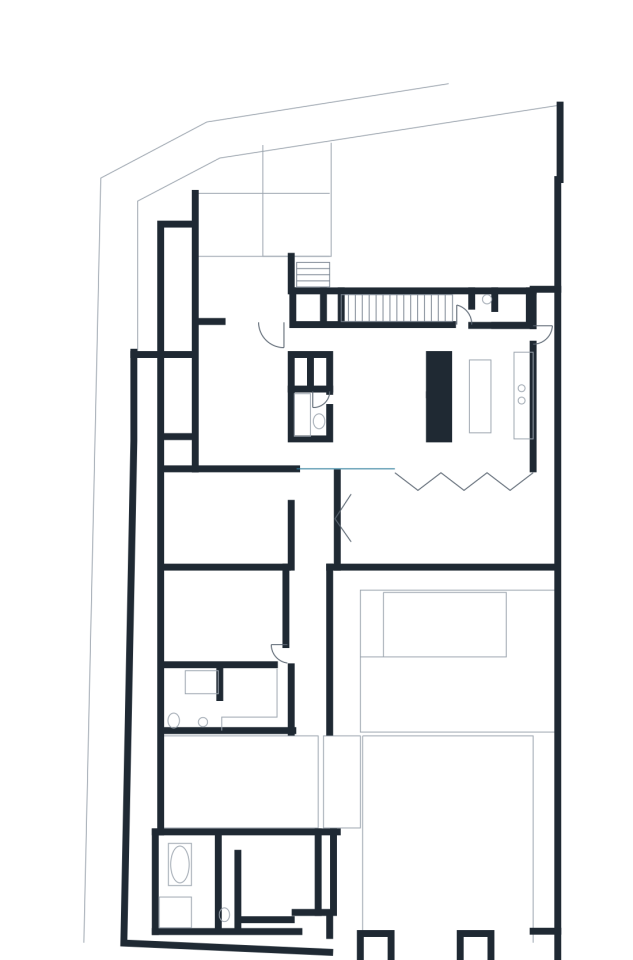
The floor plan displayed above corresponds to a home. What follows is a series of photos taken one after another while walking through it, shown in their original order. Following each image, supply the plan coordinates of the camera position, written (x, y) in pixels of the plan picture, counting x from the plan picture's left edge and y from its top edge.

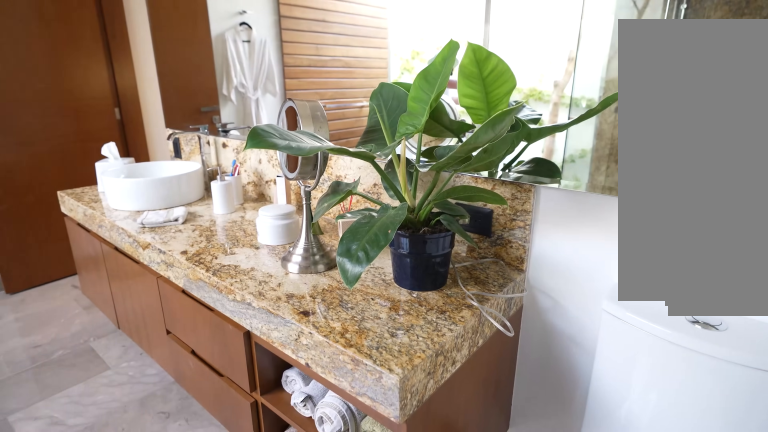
(202, 909)
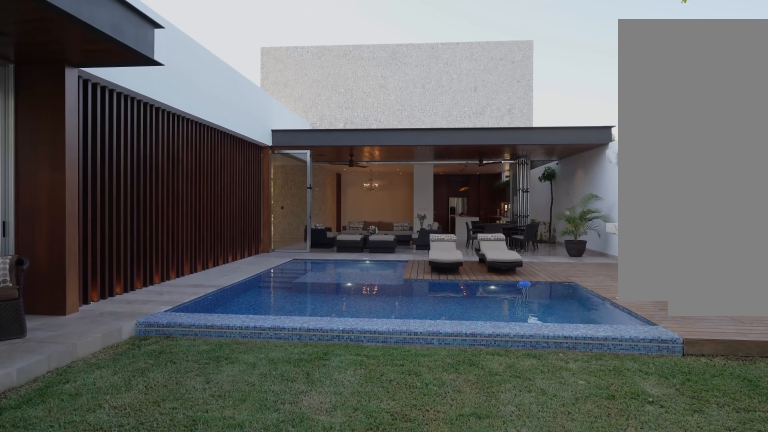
(438, 823)
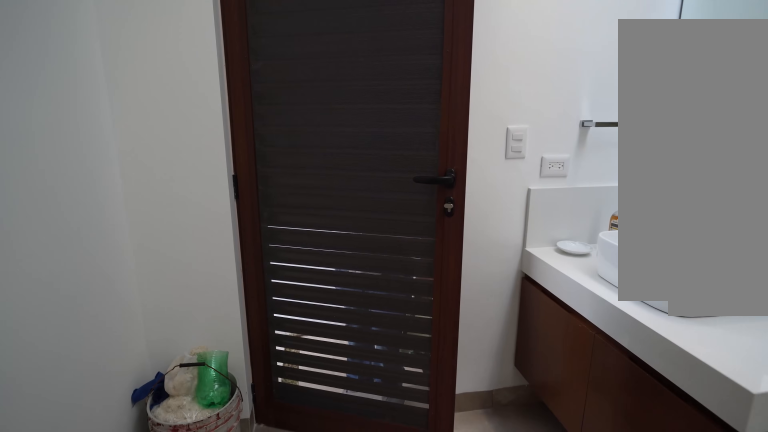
(495, 944)
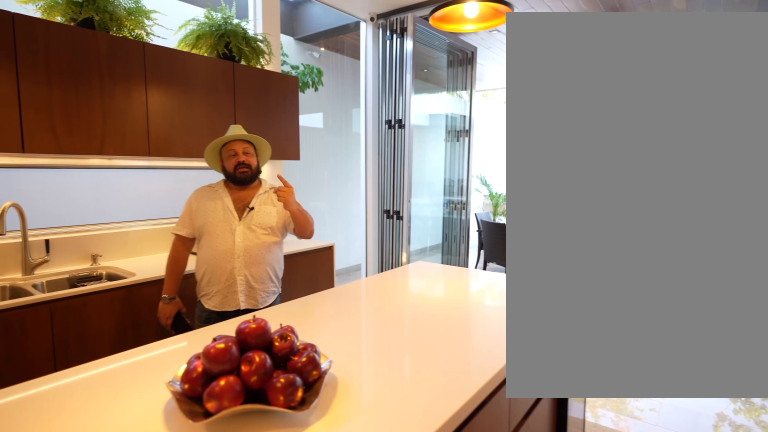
(457, 390)
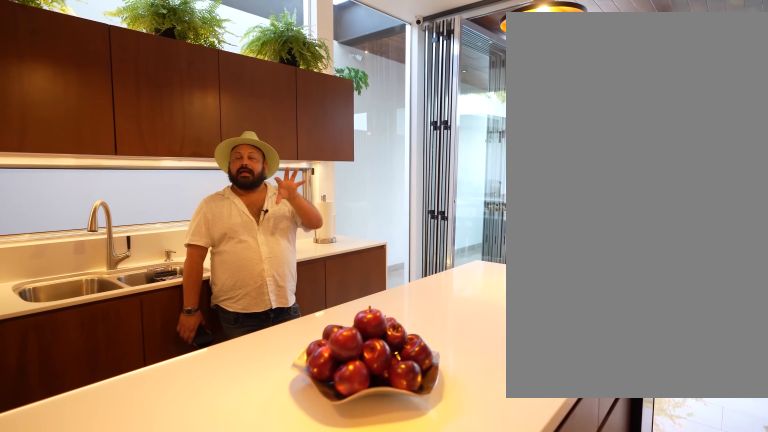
(457, 391)
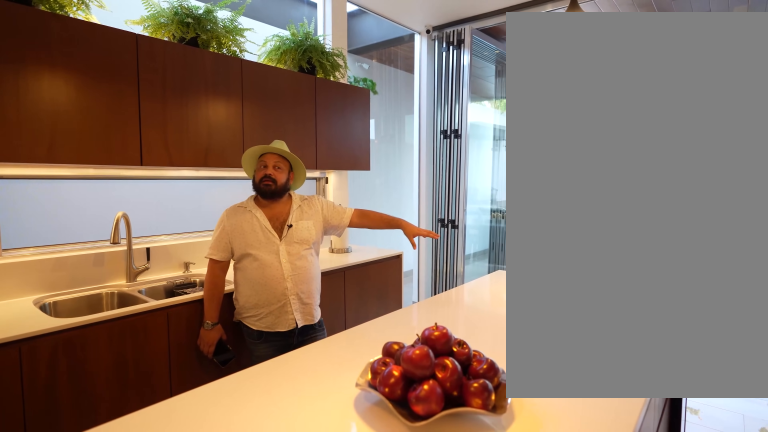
(461, 380)
